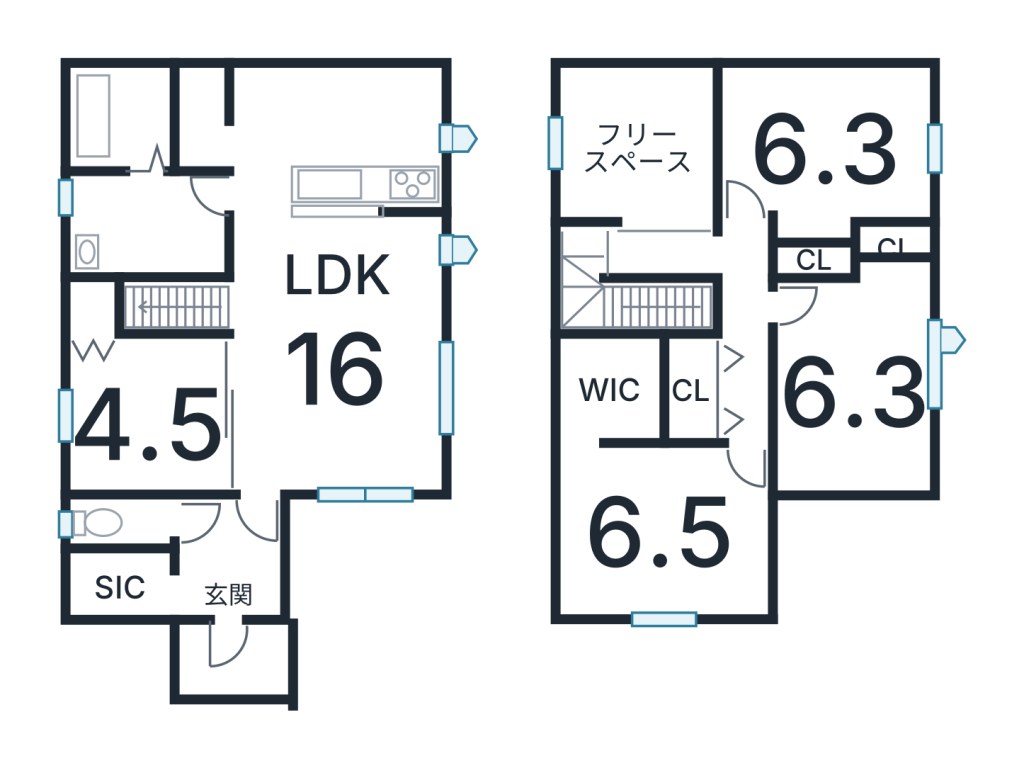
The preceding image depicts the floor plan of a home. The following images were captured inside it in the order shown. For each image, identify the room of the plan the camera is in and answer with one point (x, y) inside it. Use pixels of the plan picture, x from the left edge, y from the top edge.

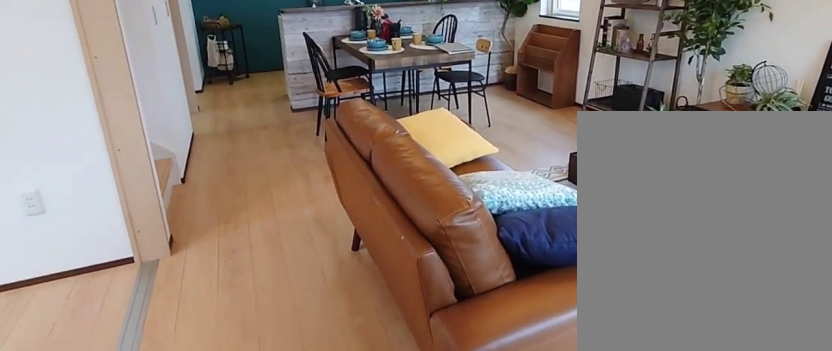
(337, 354)
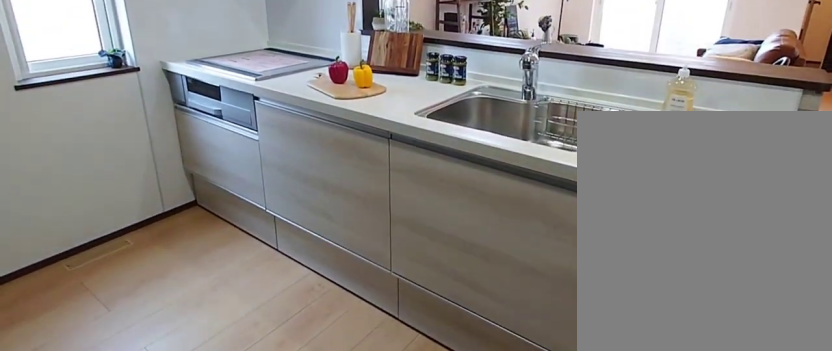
(343, 144)
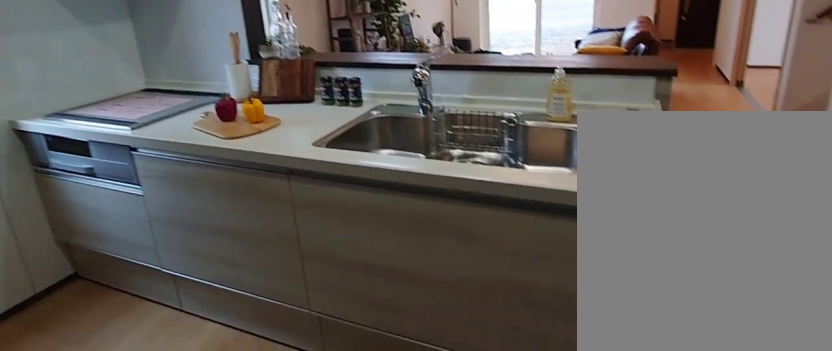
(343, 144)
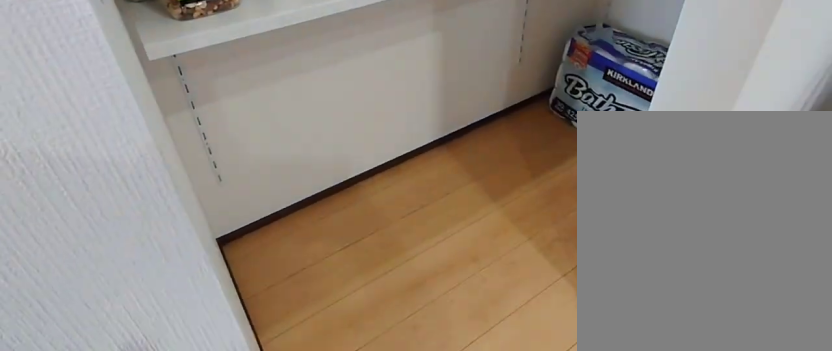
(207, 121)
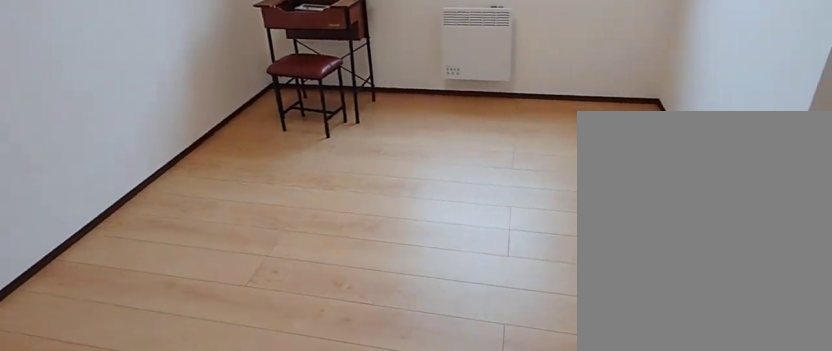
(833, 150)
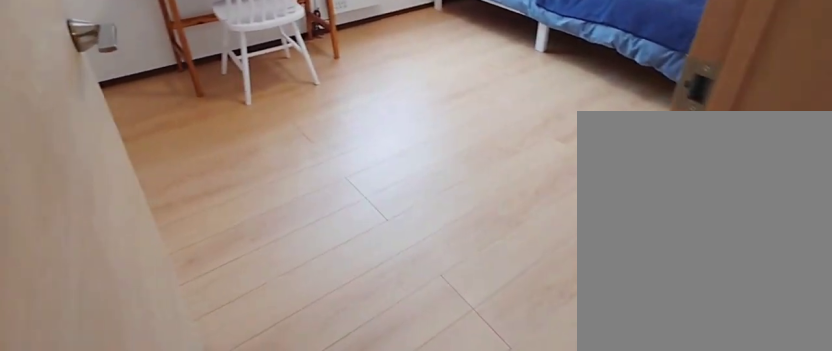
(850, 402)
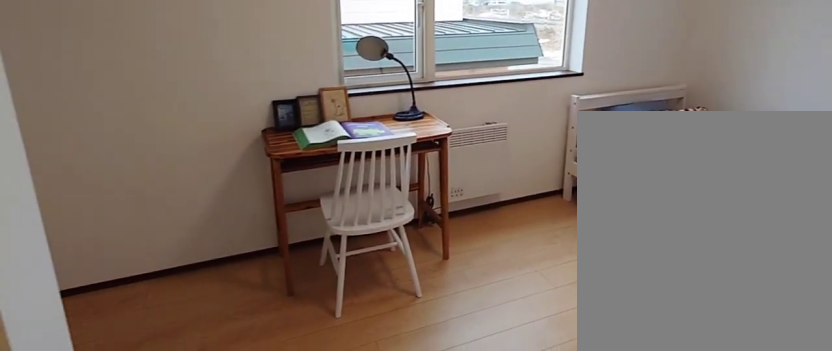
(850, 402)
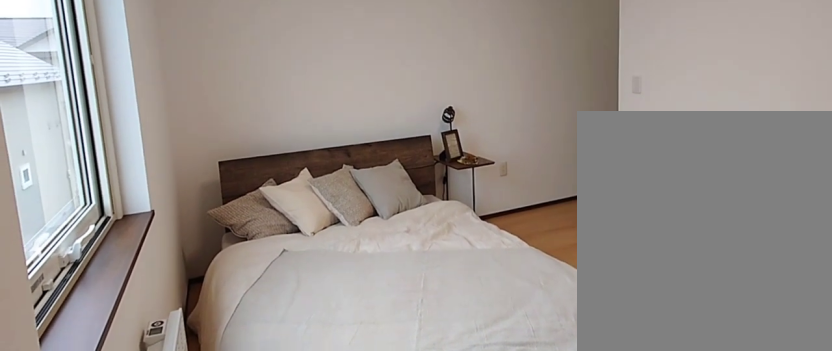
(662, 538)
